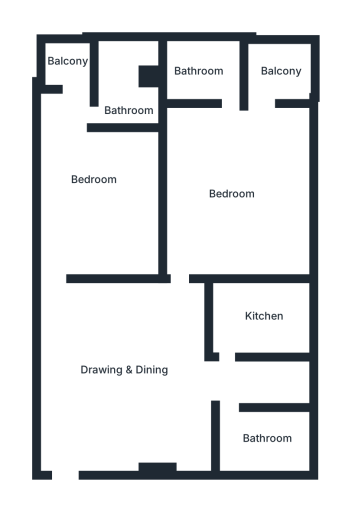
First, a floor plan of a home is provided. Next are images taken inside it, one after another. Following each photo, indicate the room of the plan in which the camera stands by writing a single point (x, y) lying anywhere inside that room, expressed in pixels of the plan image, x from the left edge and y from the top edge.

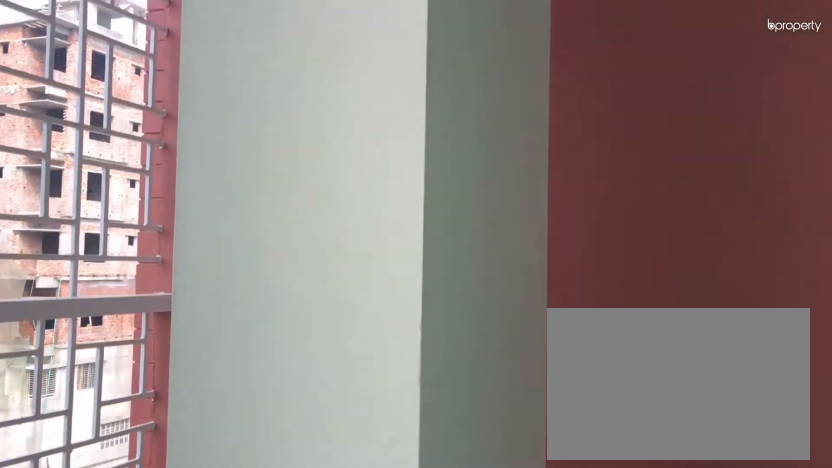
(281, 70)
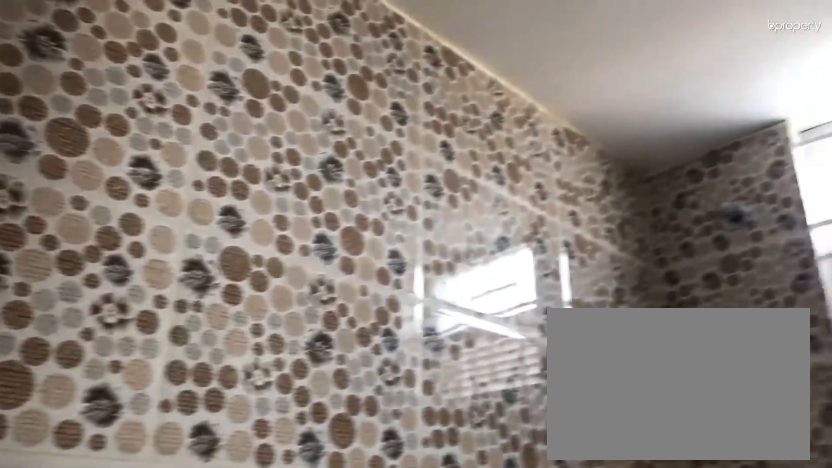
(205, 68)
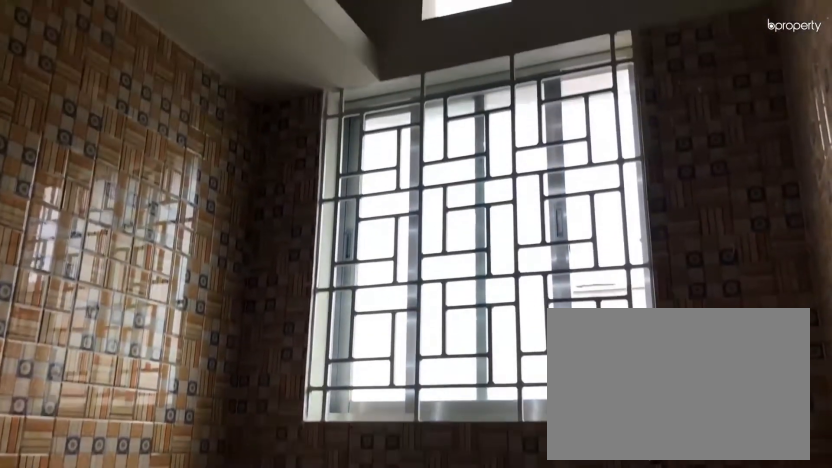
(246, 320)
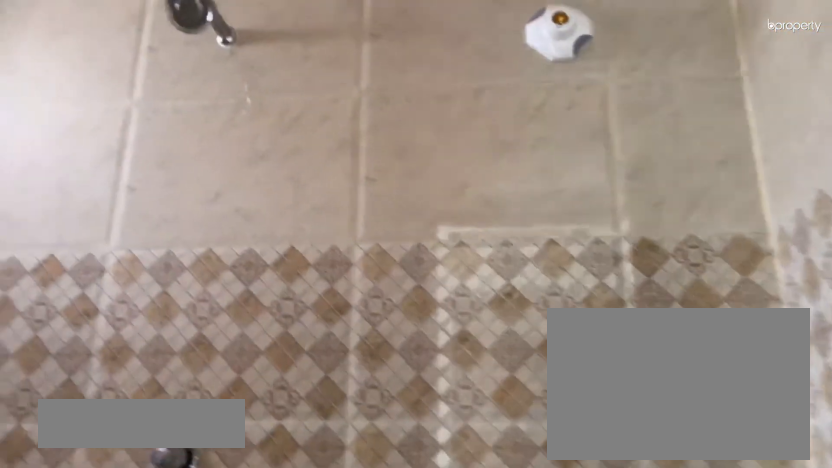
(263, 442)
